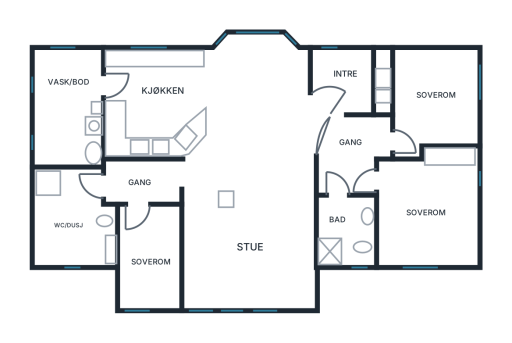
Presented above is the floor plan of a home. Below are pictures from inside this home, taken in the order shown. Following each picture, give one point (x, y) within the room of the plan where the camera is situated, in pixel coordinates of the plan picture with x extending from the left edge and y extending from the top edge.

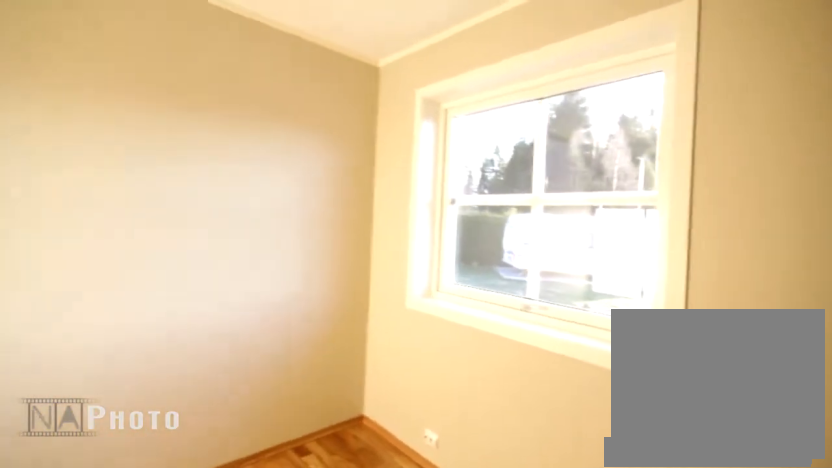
(429, 100)
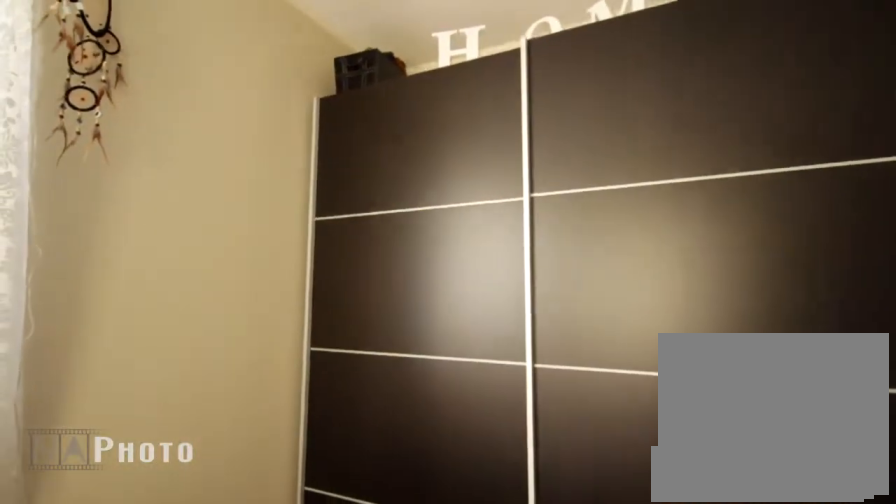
(429, 100)
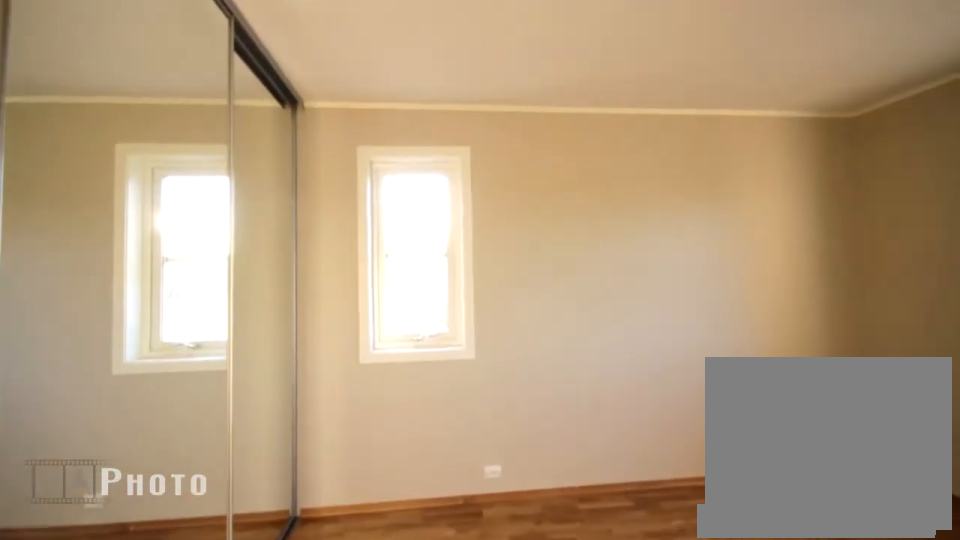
(425, 209)
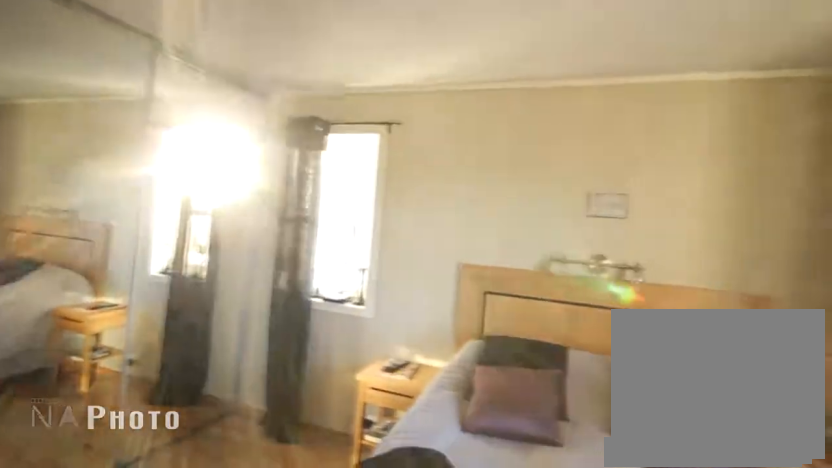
(425, 209)
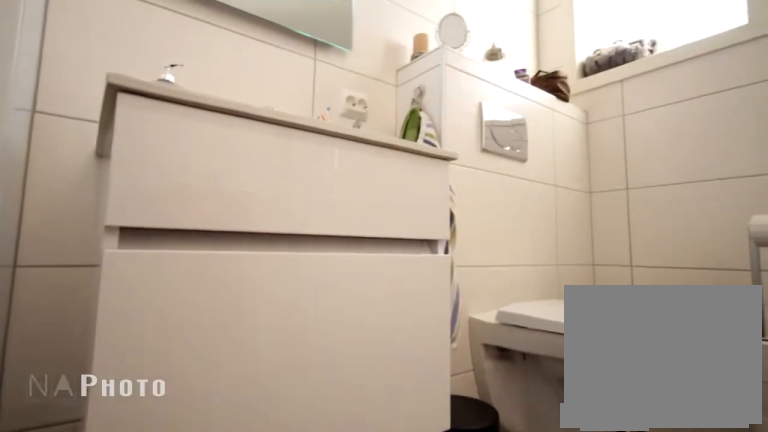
(345, 231)
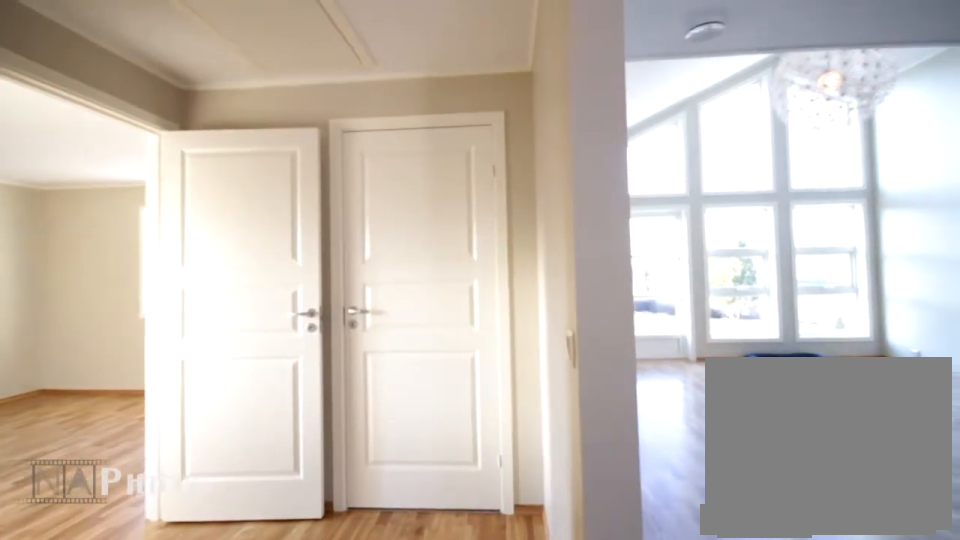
(350, 154)
